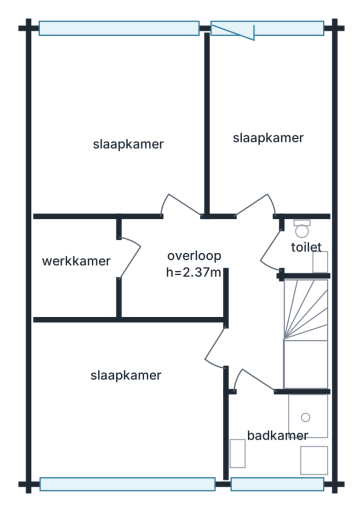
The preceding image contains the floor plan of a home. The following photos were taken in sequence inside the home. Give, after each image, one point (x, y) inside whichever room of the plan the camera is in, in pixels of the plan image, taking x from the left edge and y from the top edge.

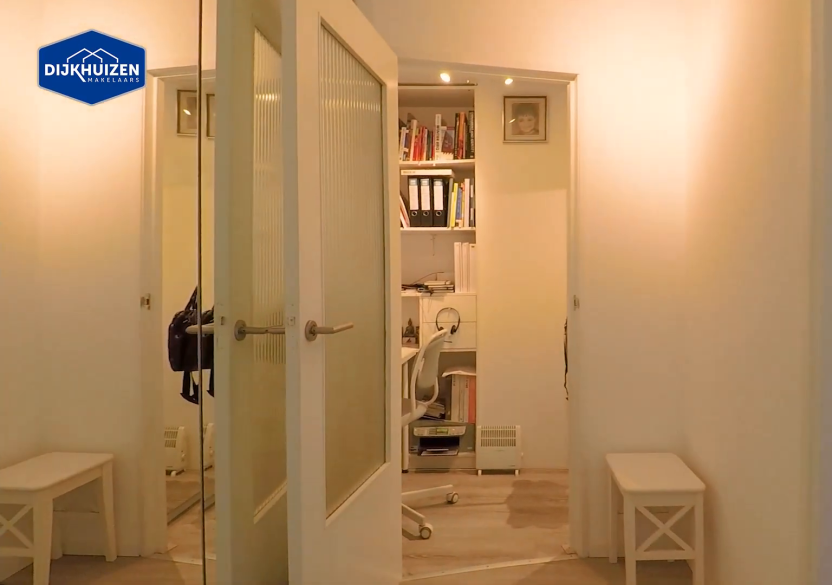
(255, 304)
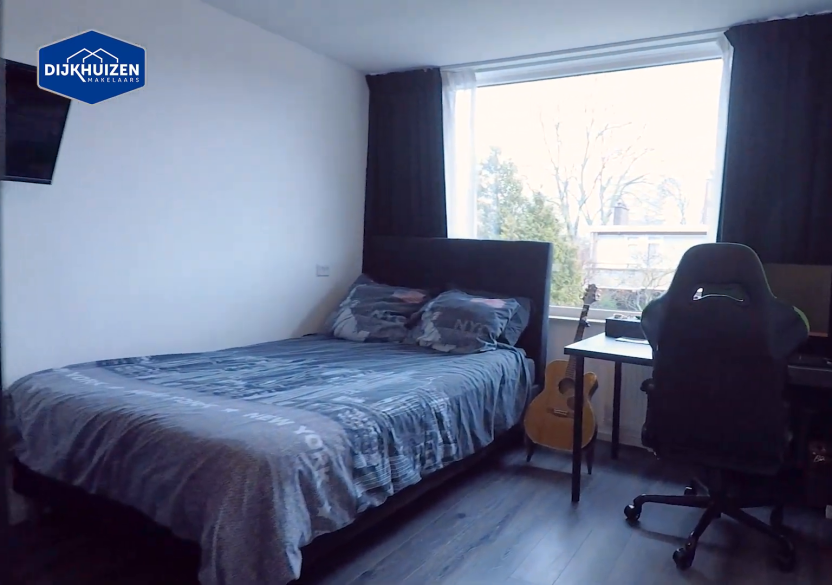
(123, 142)
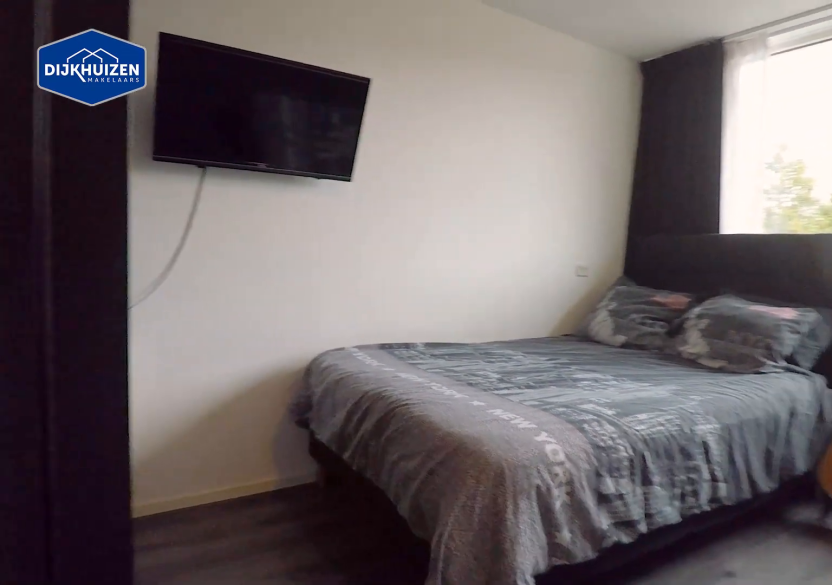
(123, 142)
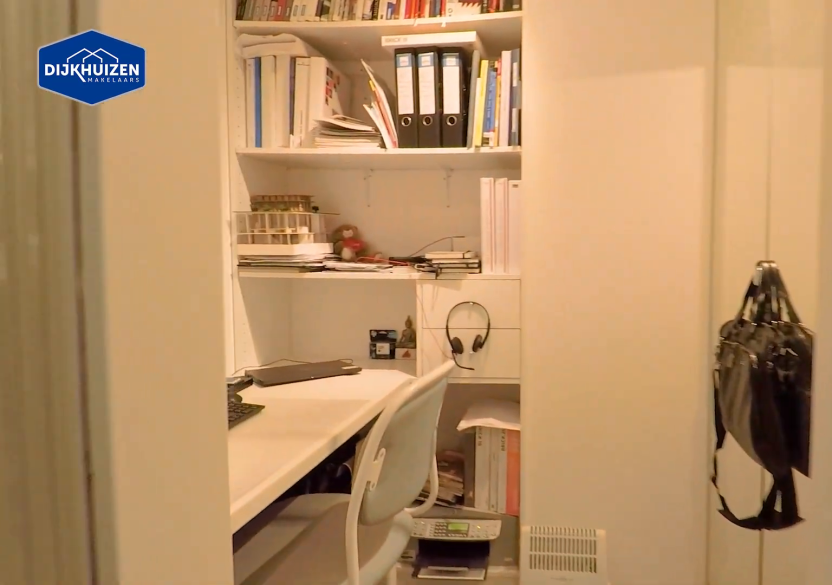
(254, 303)
